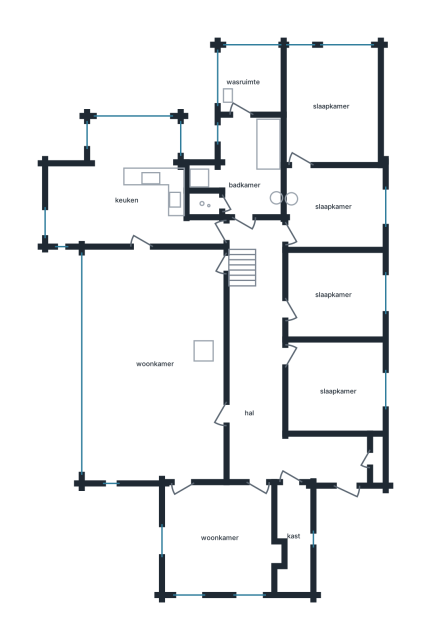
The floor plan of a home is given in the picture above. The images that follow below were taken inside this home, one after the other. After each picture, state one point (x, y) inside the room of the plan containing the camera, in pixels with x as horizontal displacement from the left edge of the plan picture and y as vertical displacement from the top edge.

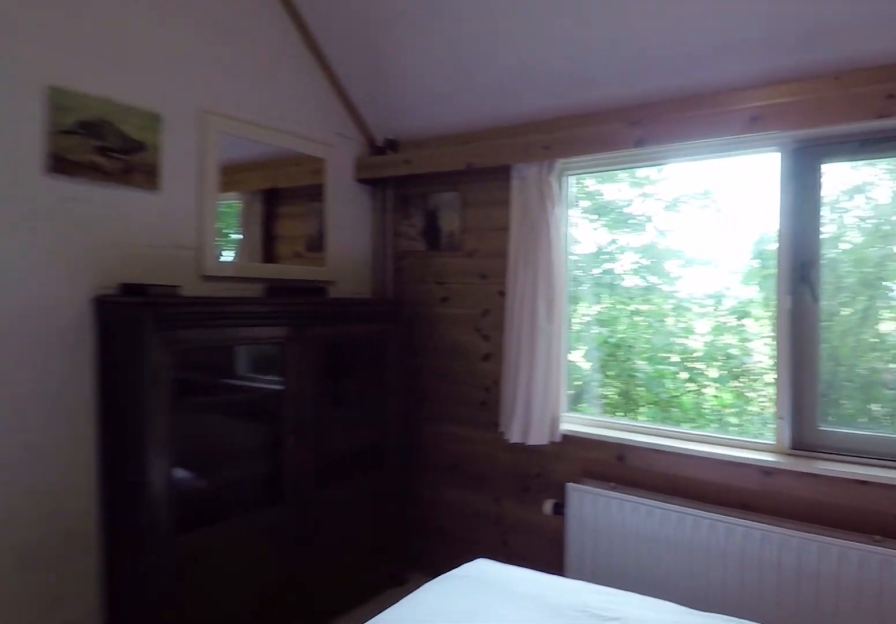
(333, 386)
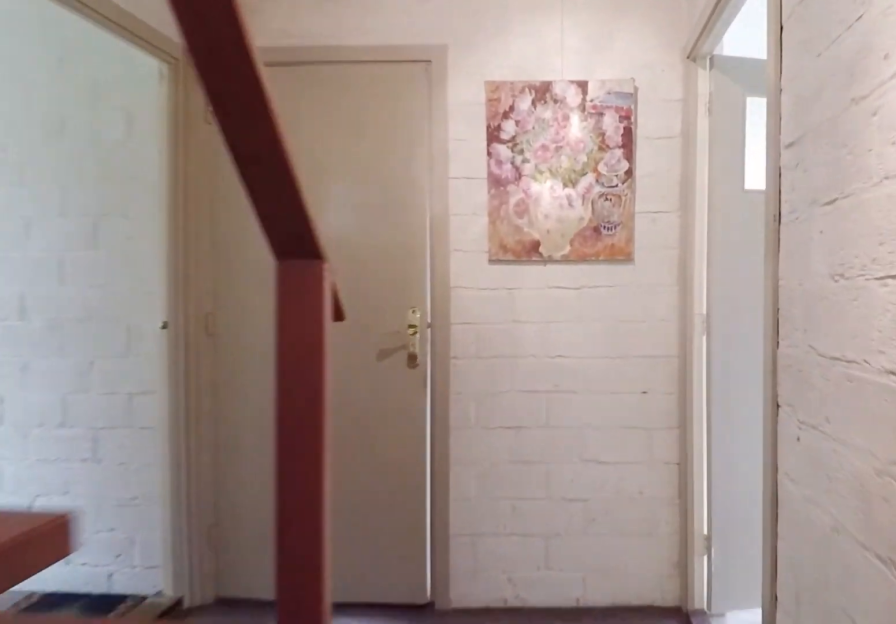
(272, 378)
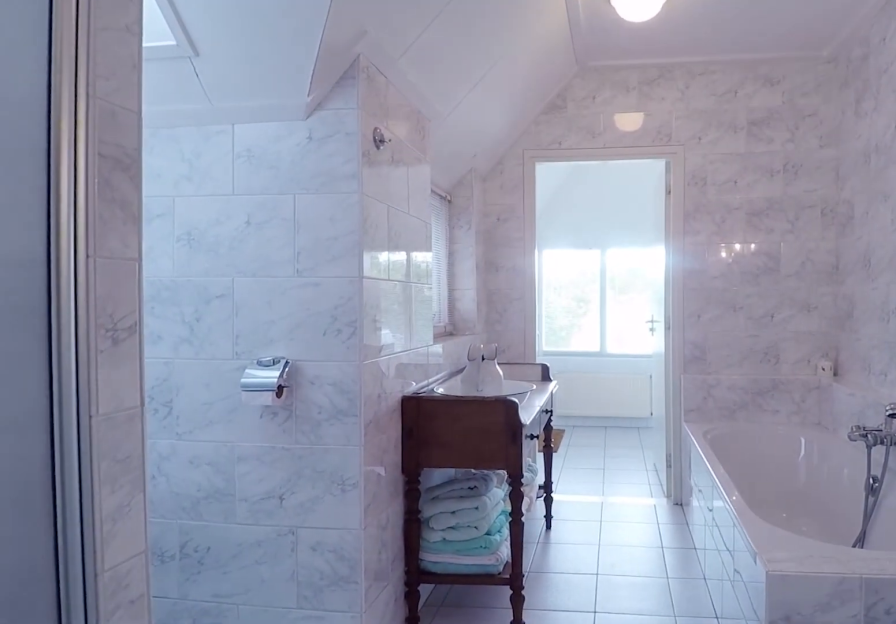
(246, 166)
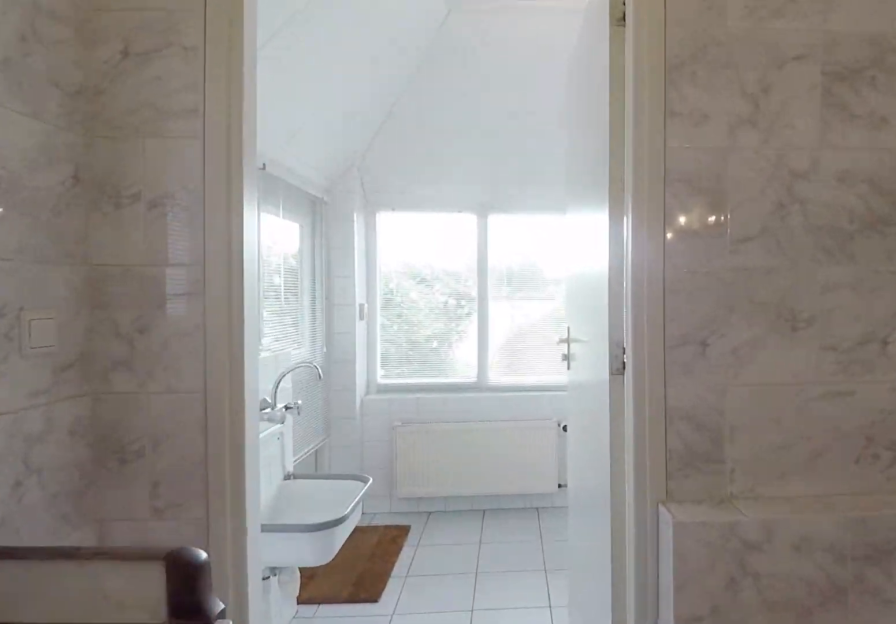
(246, 166)
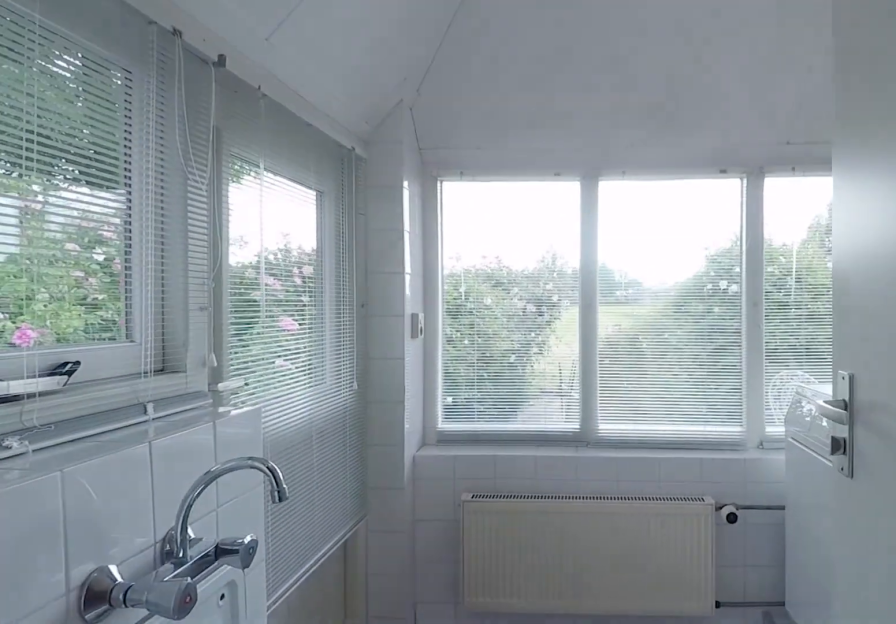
(251, 80)
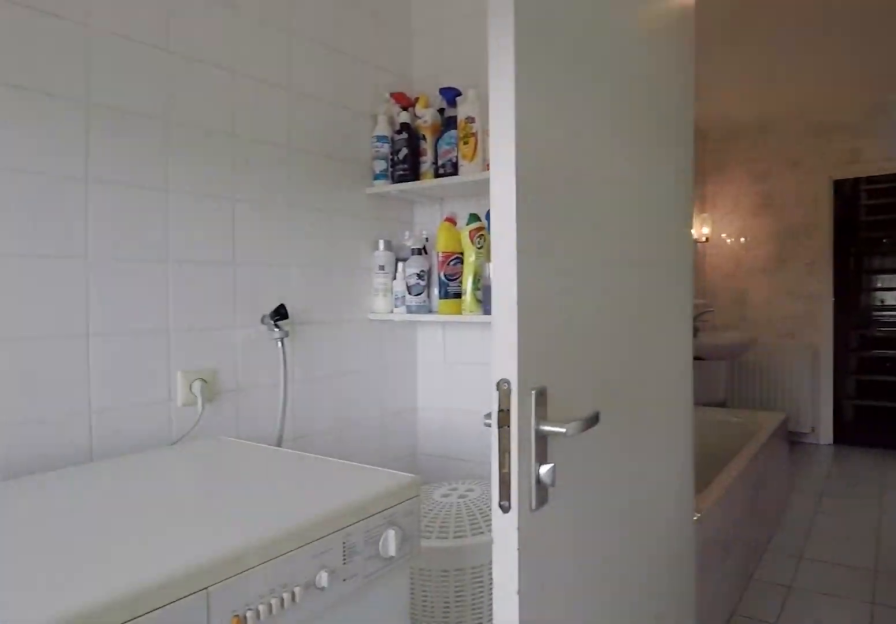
(251, 80)
